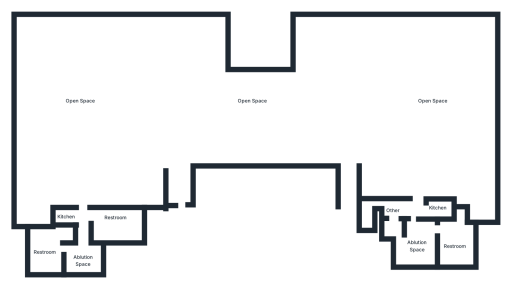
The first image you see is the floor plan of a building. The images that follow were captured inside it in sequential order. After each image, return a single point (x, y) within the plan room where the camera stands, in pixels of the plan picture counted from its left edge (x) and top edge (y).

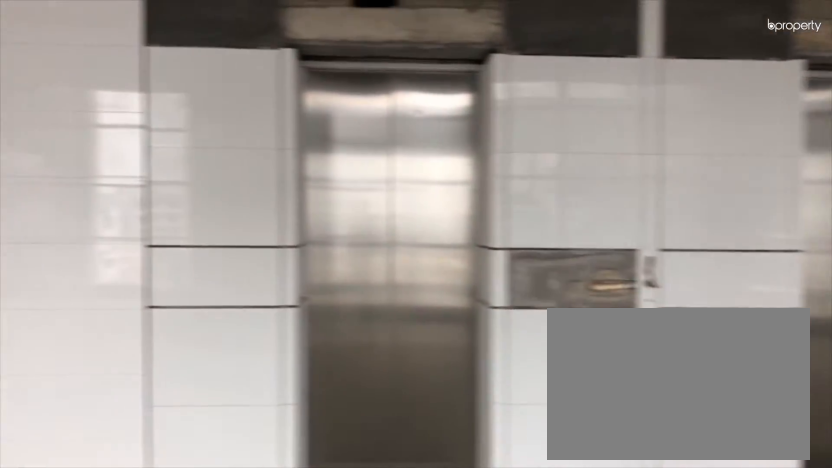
(347, 118)
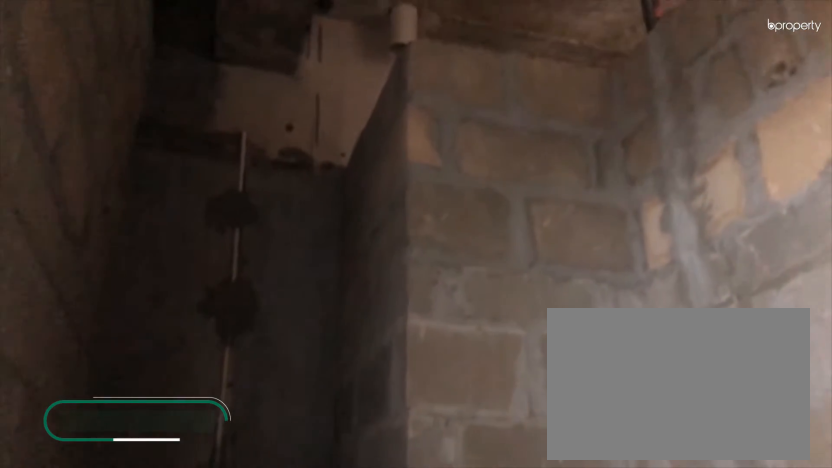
(417, 211)
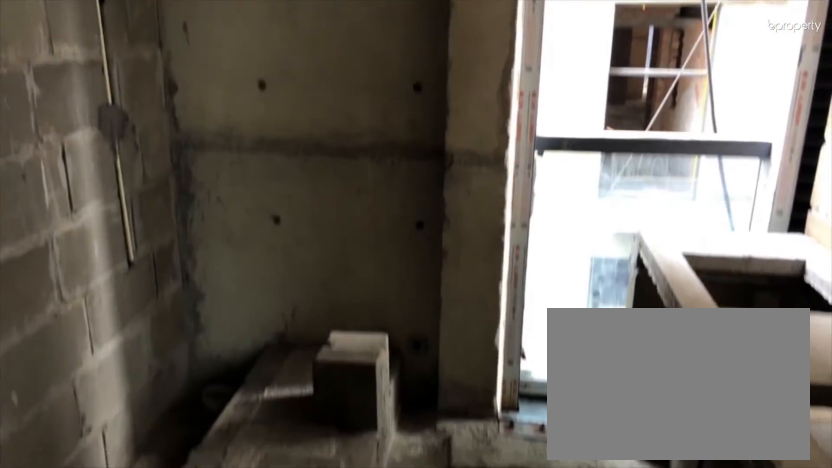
(417, 211)
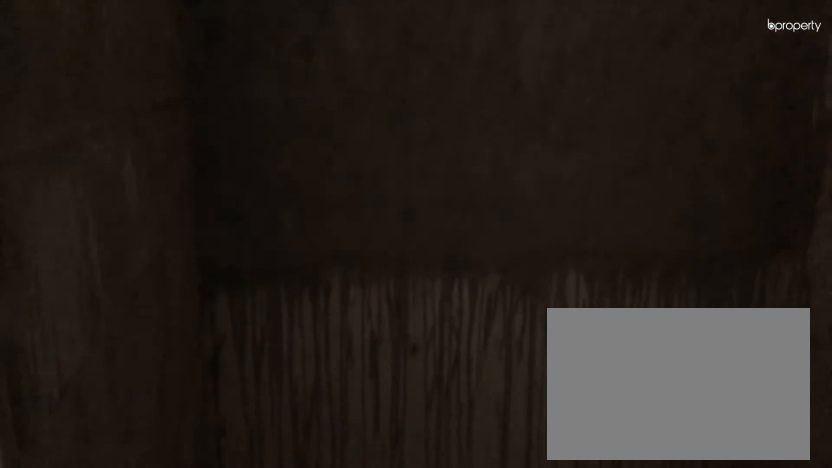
(68, 253)
